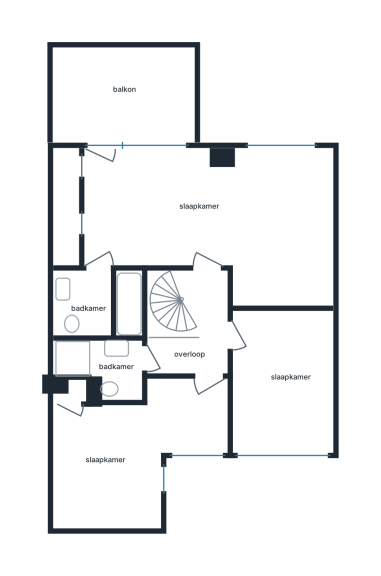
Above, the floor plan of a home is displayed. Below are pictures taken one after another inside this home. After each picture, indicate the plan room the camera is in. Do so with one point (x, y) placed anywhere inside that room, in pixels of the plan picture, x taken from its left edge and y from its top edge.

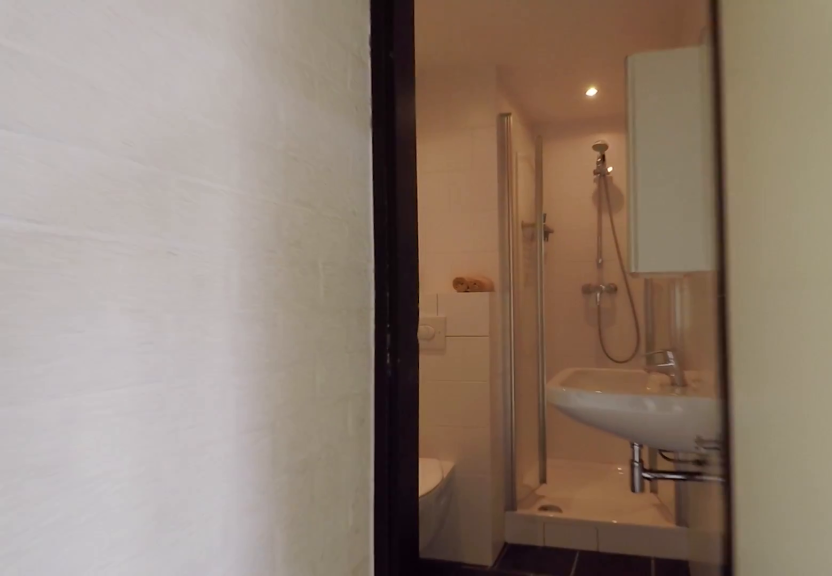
(194, 329)
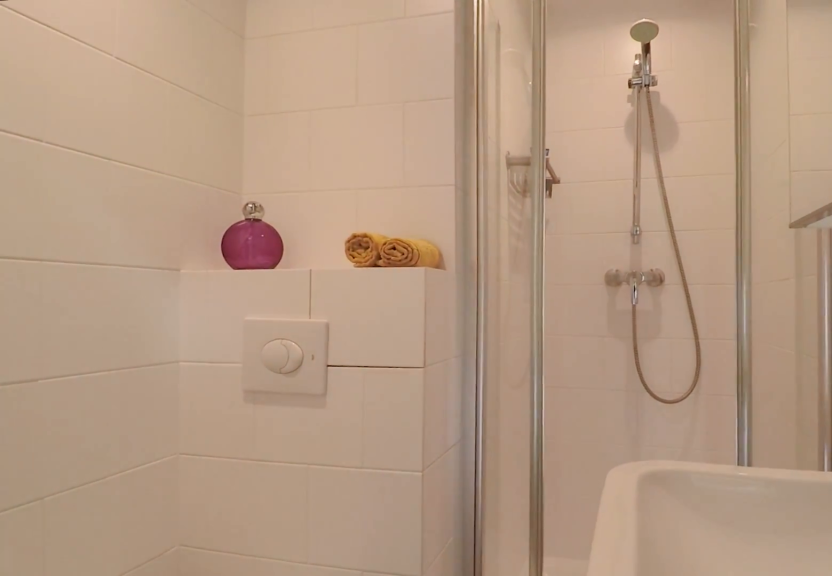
(104, 366)
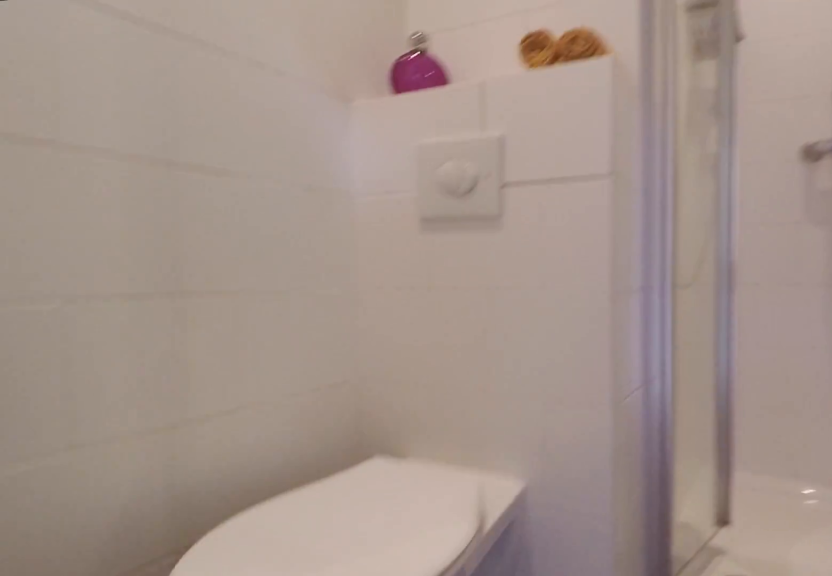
(104, 366)
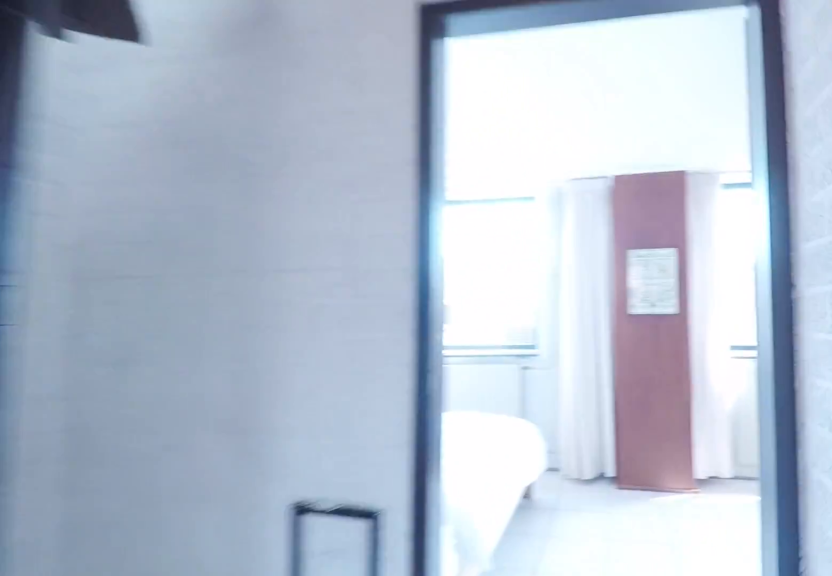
(194, 329)
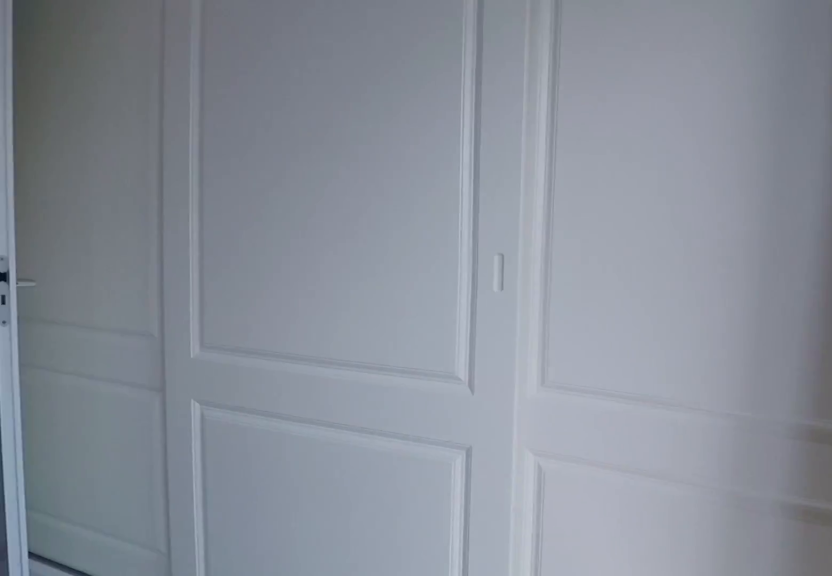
(216, 222)
